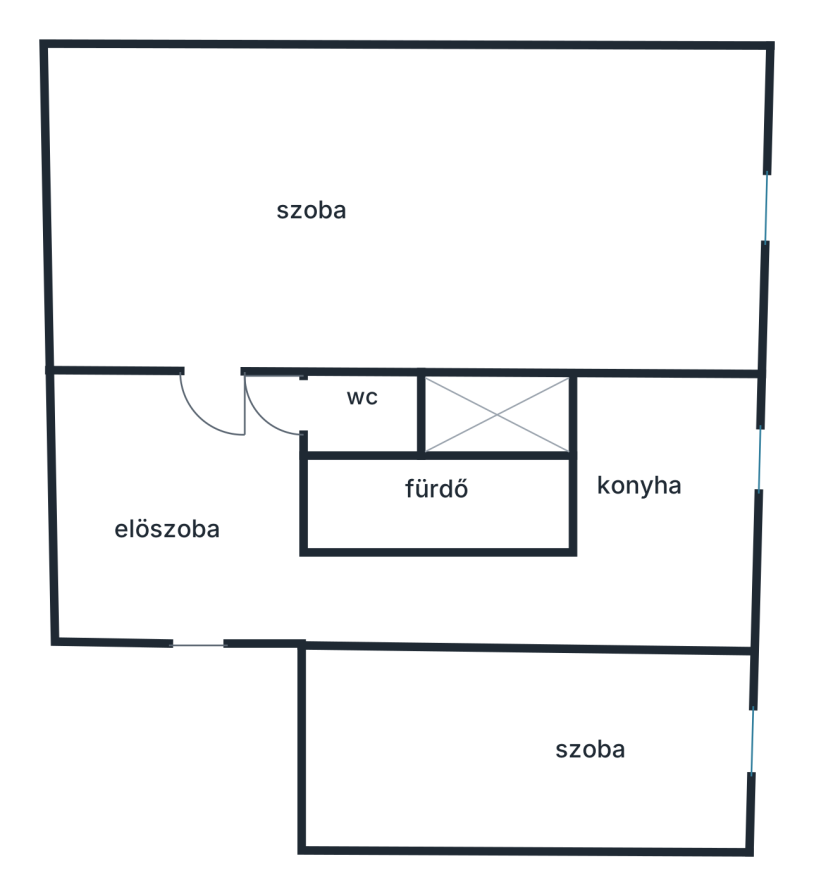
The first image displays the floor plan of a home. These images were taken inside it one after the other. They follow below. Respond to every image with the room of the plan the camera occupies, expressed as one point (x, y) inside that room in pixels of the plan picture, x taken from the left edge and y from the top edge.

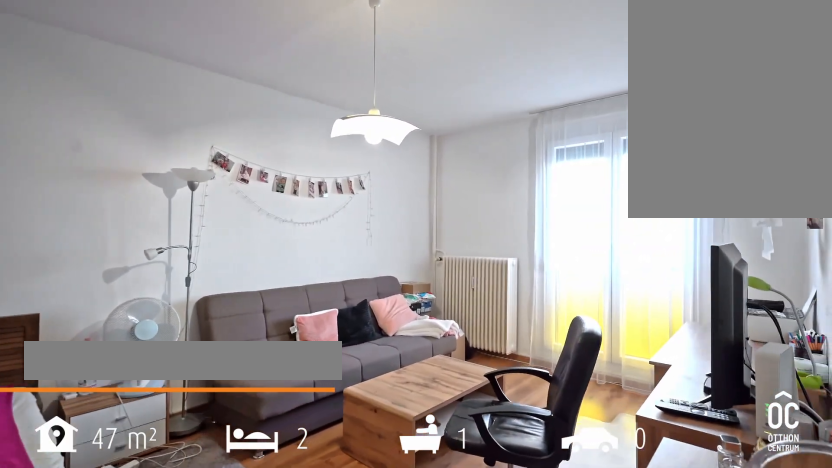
(410, 206)
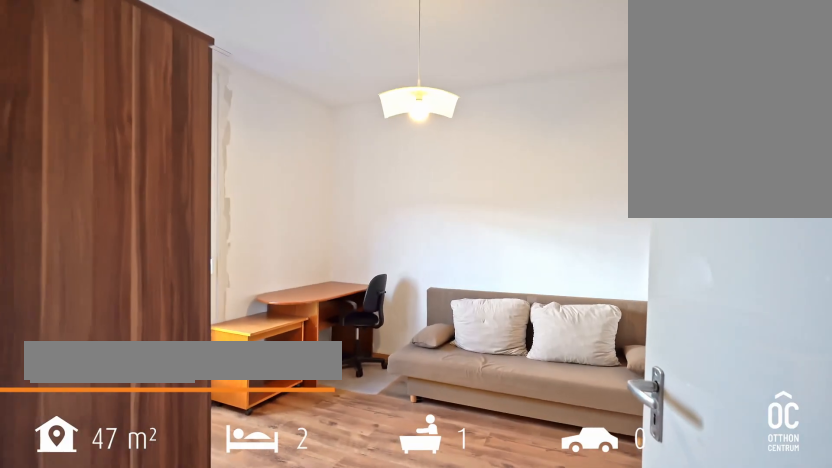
(556, 744)
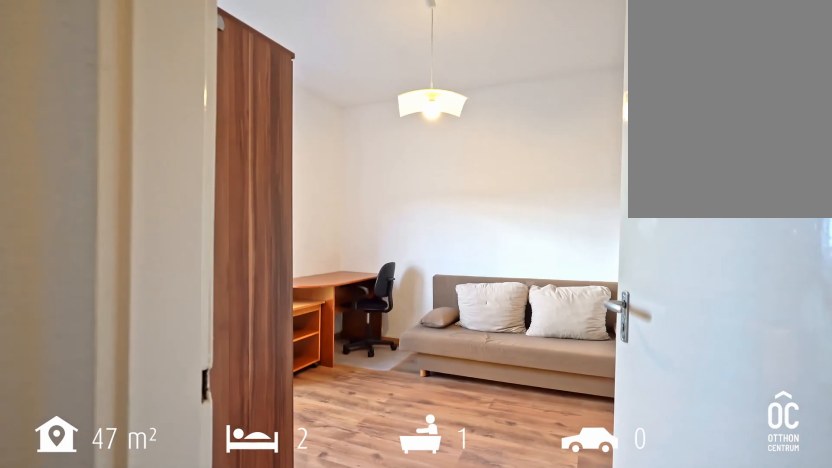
(556, 744)
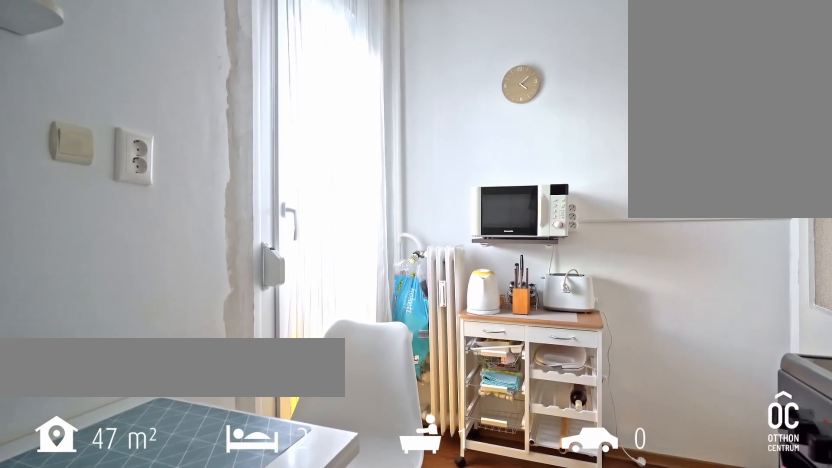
(655, 504)
